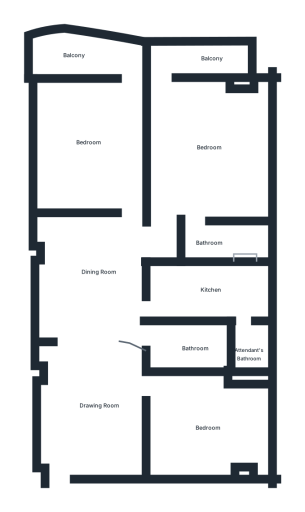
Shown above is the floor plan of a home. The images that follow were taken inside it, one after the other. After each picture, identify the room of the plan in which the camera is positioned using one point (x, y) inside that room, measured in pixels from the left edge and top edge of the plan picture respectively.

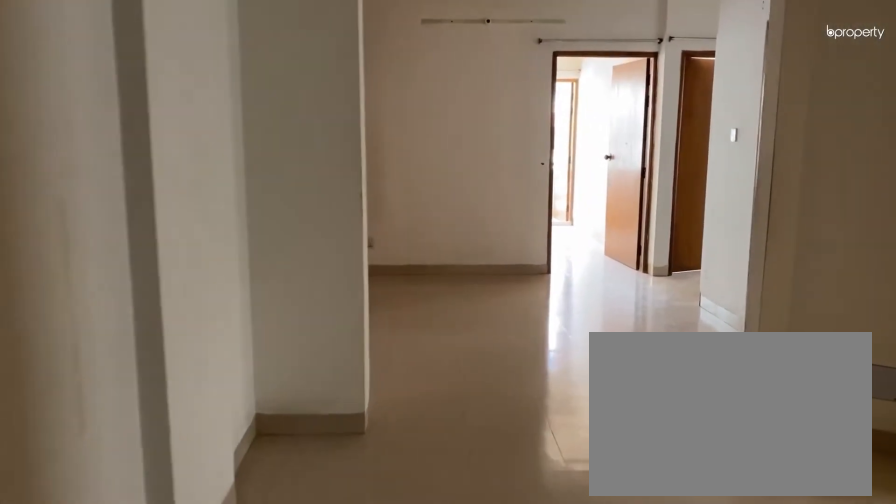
(104, 411)
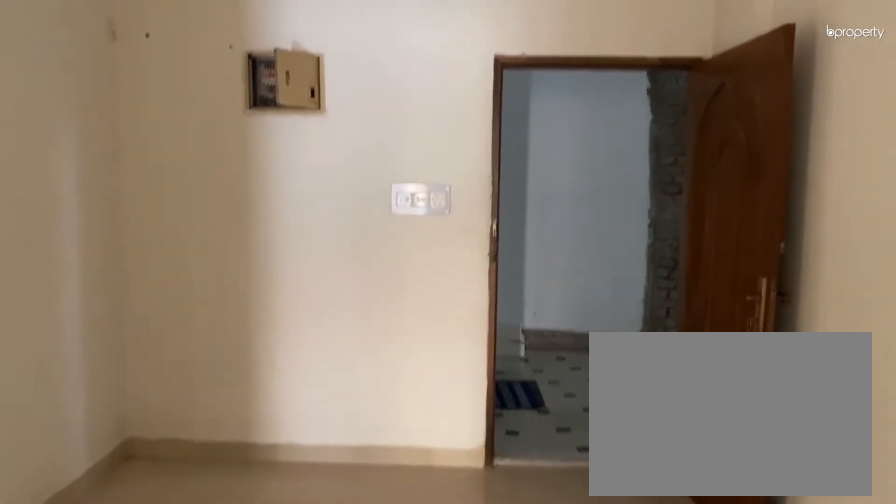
(104, 411)
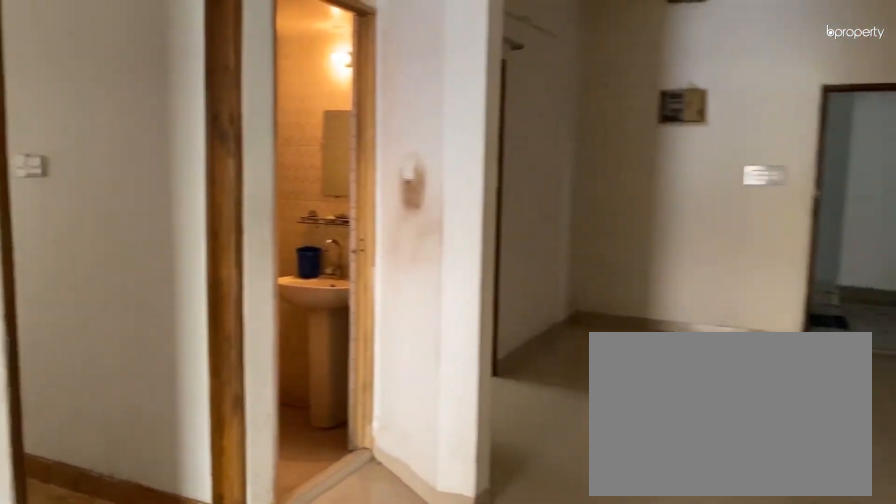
(94, 271)
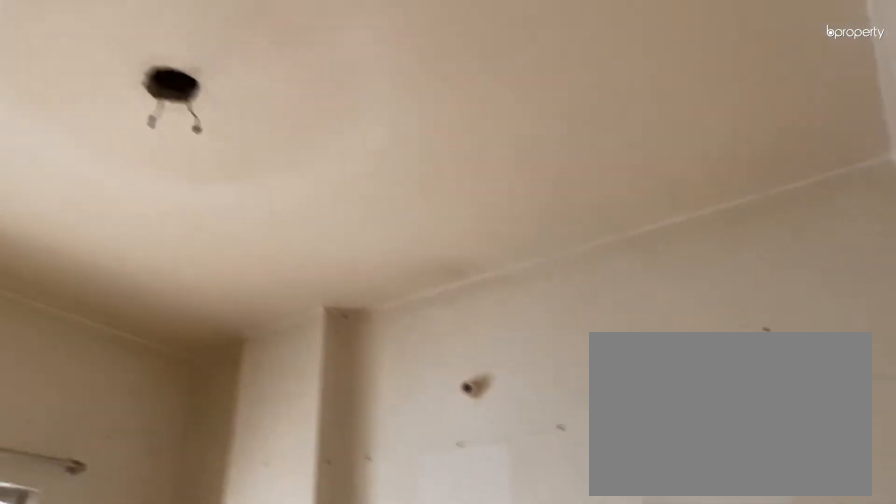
(209, 425)
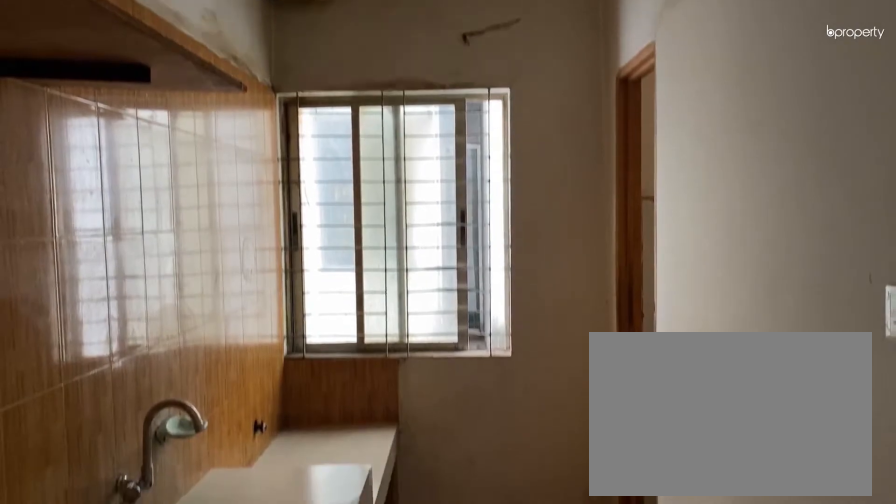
(209, 285)
